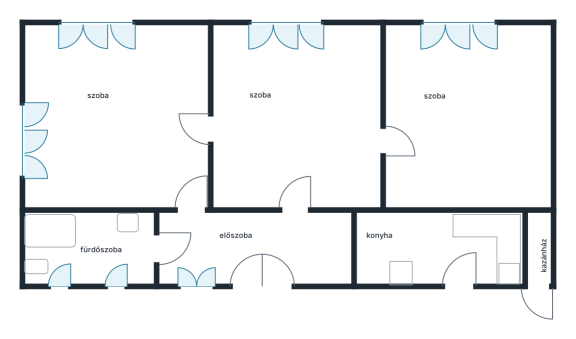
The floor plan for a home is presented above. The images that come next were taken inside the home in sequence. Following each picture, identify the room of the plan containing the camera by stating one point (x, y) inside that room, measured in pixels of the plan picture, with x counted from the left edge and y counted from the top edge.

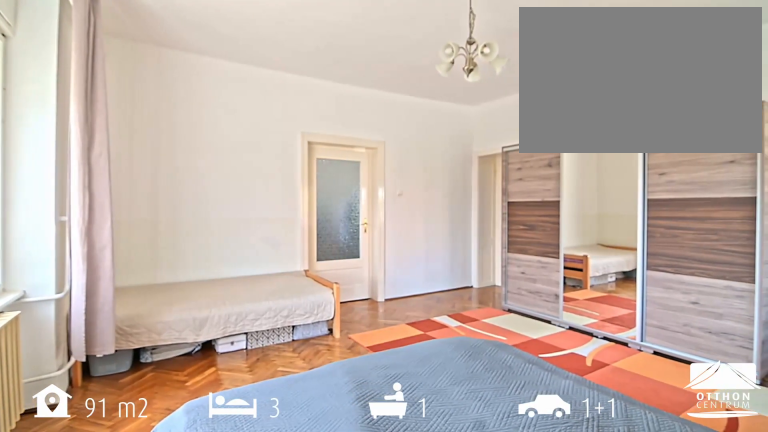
(117, 121)
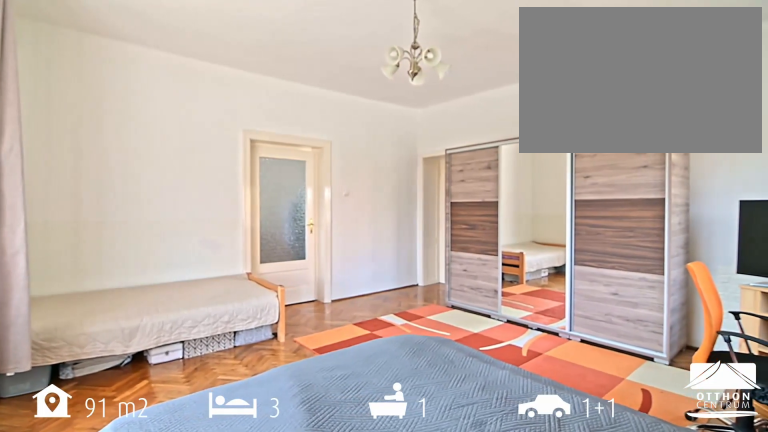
(117, 121)
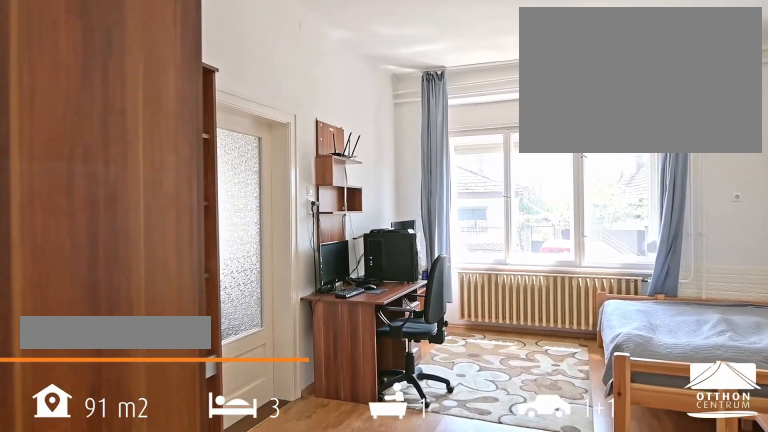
(292, 124)
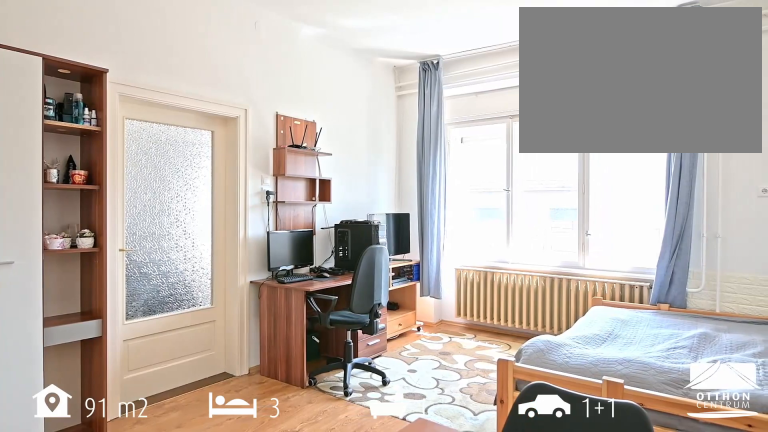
(292, 124)
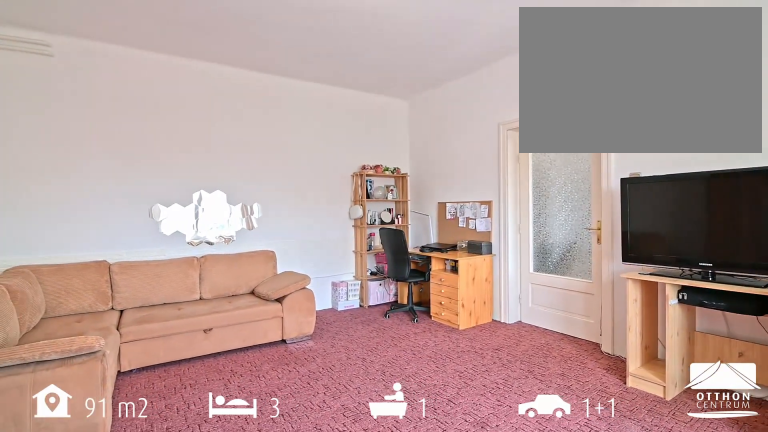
(470, 118)
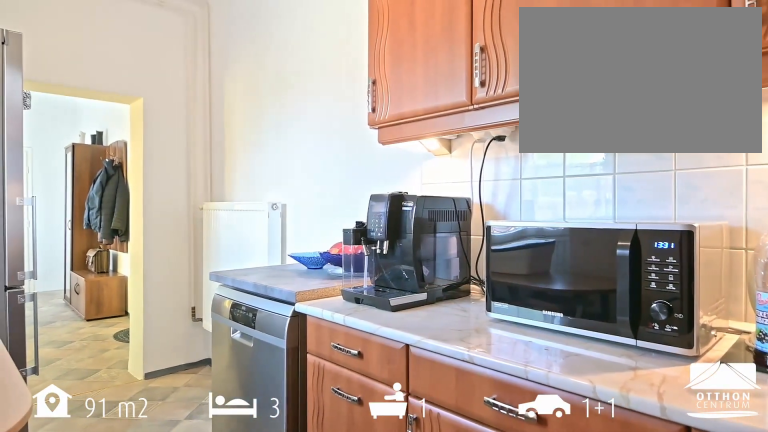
(434, 251)
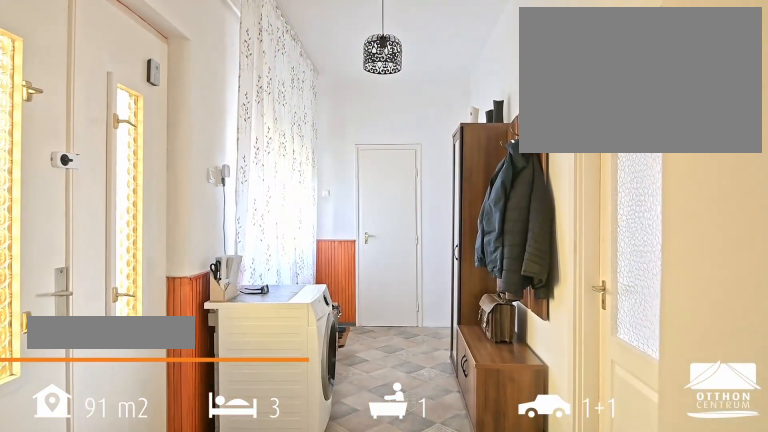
(250, 245)
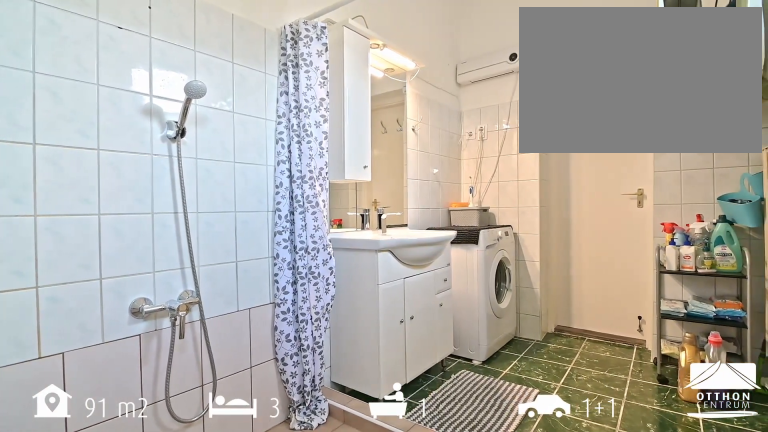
(105, 251)
